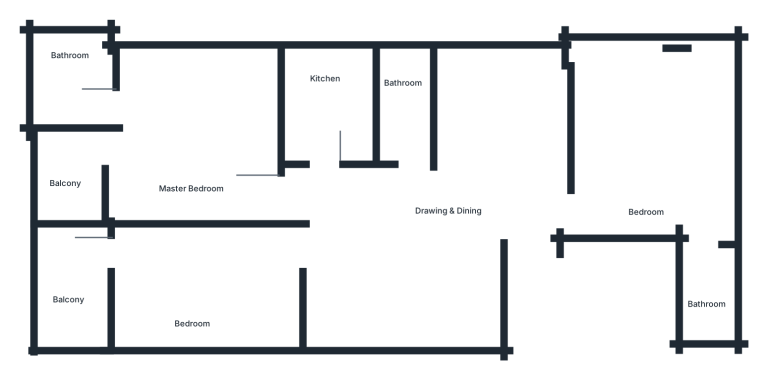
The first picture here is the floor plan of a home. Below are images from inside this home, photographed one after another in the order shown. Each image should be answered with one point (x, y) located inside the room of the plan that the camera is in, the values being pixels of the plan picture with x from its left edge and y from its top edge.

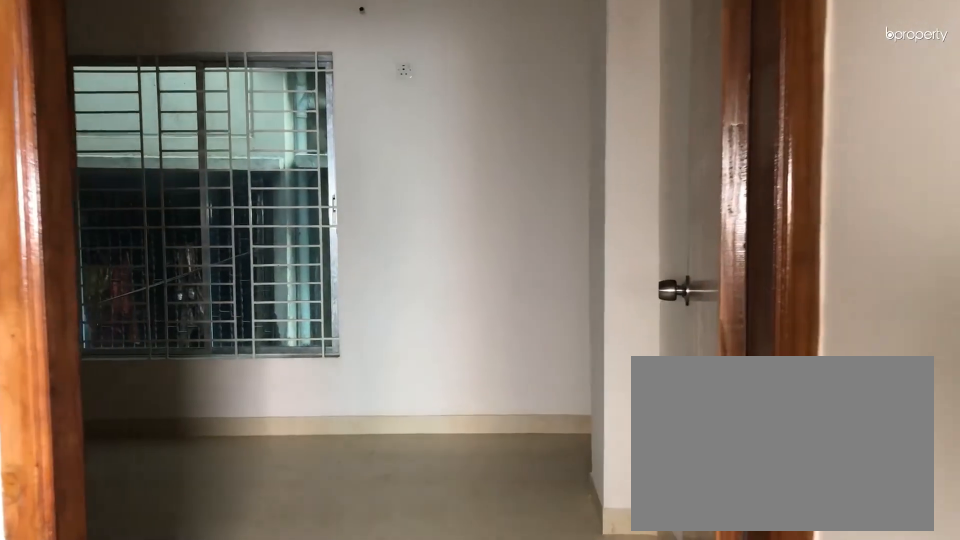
(587, 210)
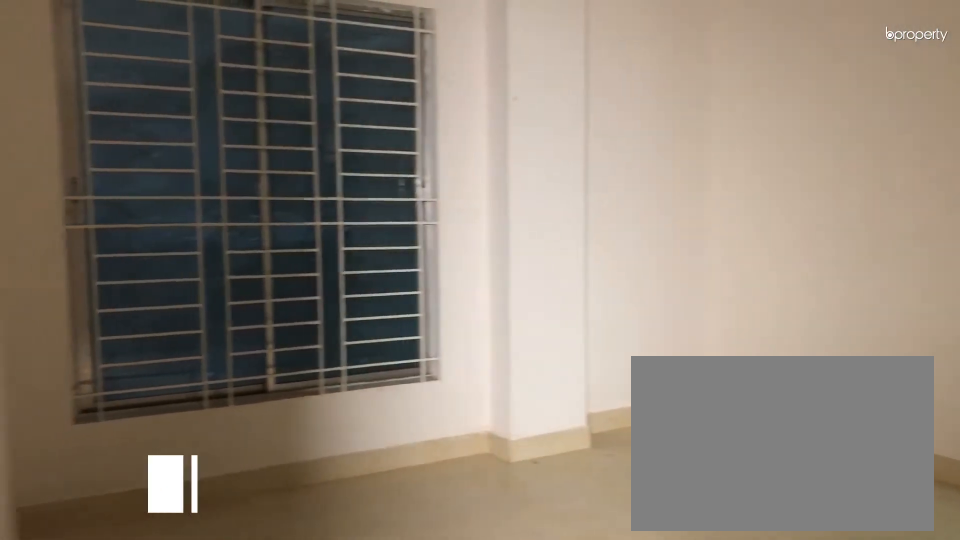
(641, 141)
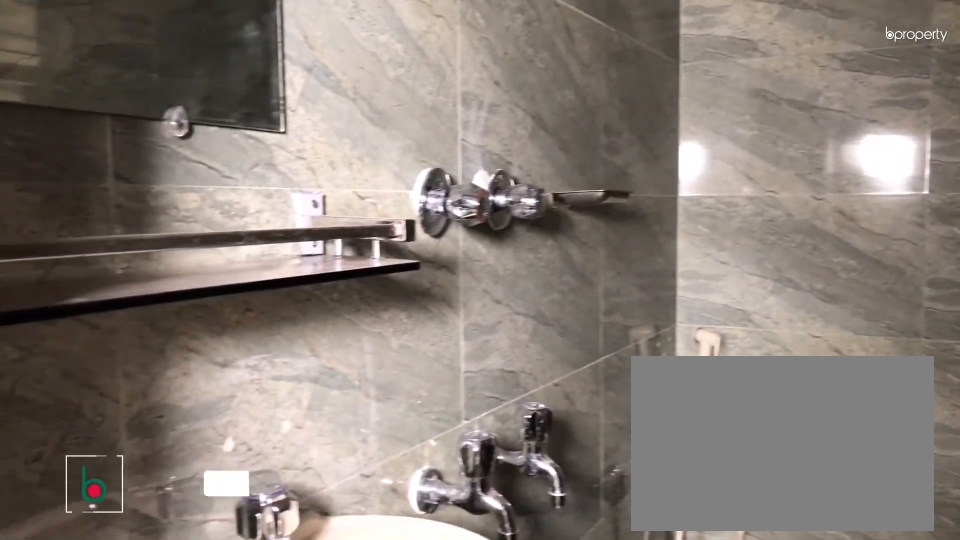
(713, 290)
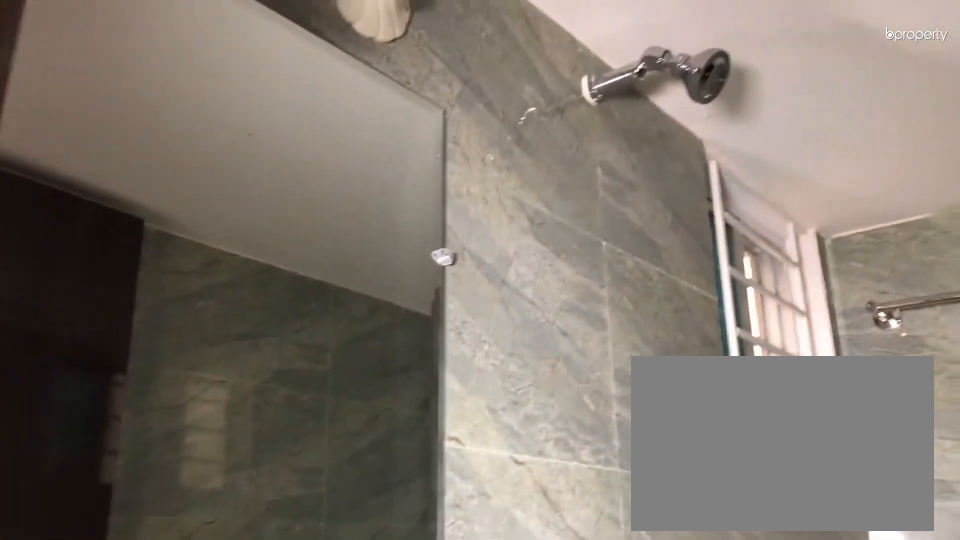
(713, 290)
